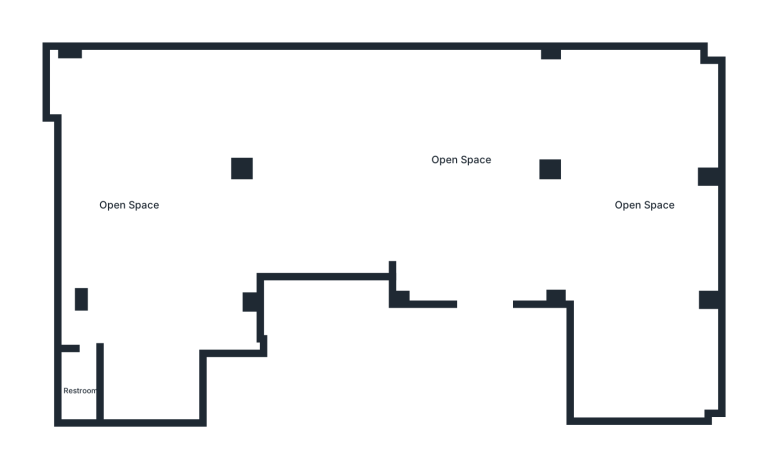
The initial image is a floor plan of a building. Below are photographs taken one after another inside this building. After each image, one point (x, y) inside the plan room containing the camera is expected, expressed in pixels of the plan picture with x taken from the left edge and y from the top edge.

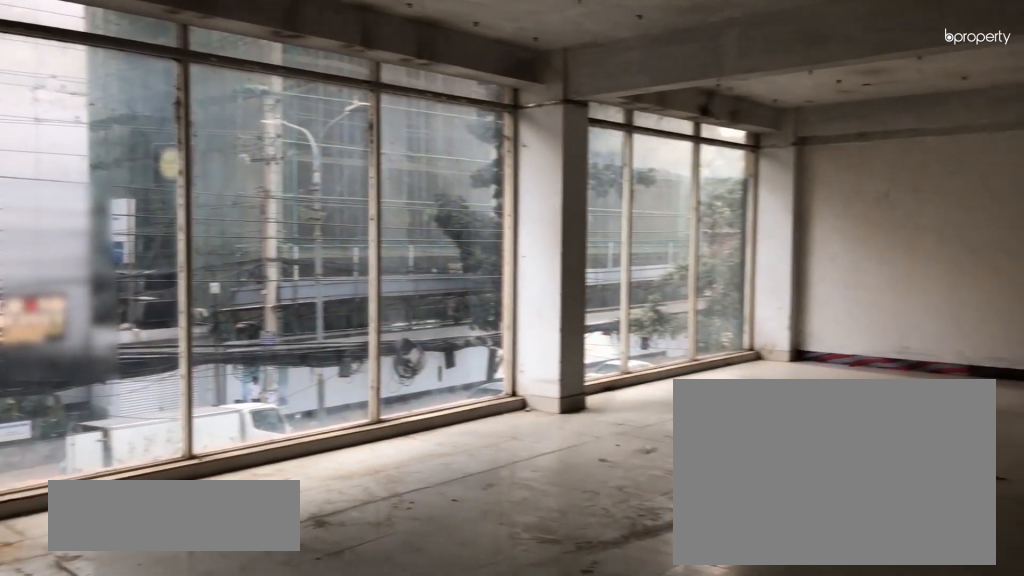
(641, 206)
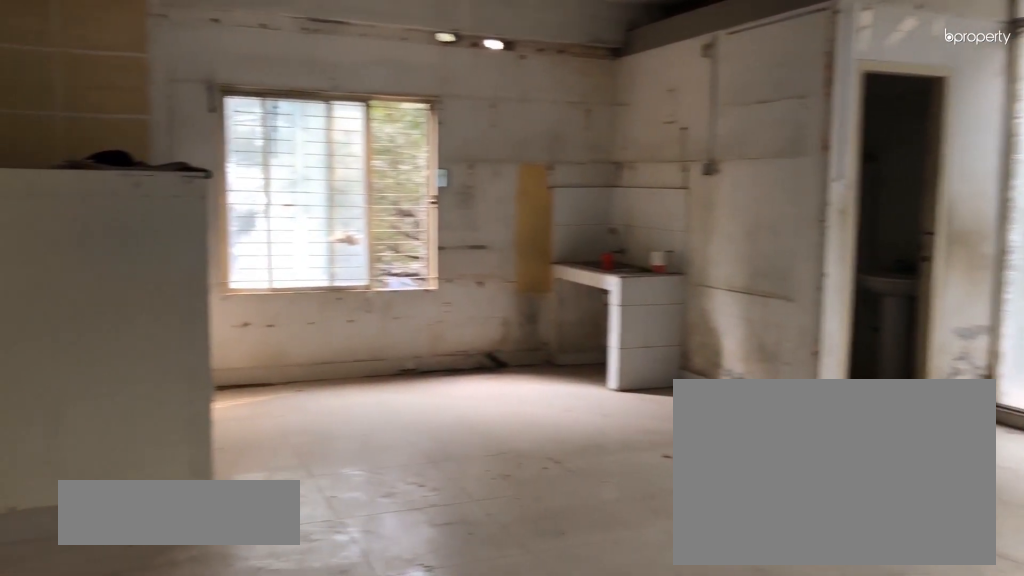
(127, 207)
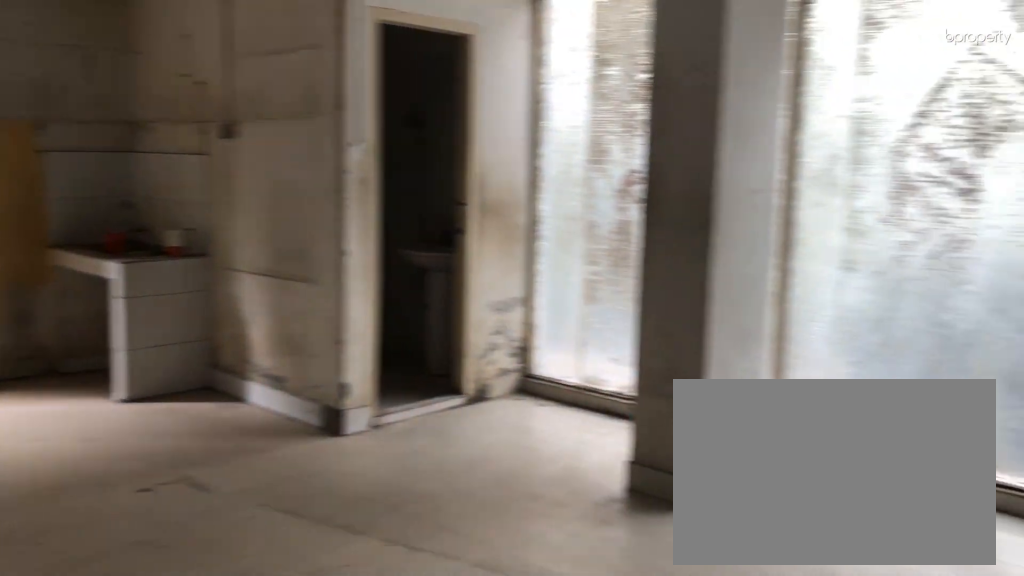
(127, 207)
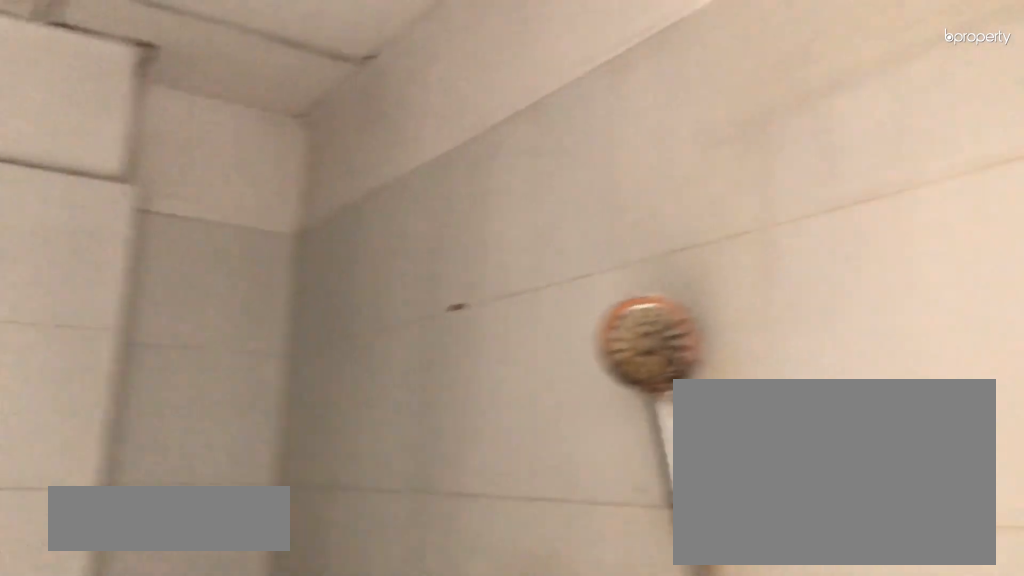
(80, 391)
